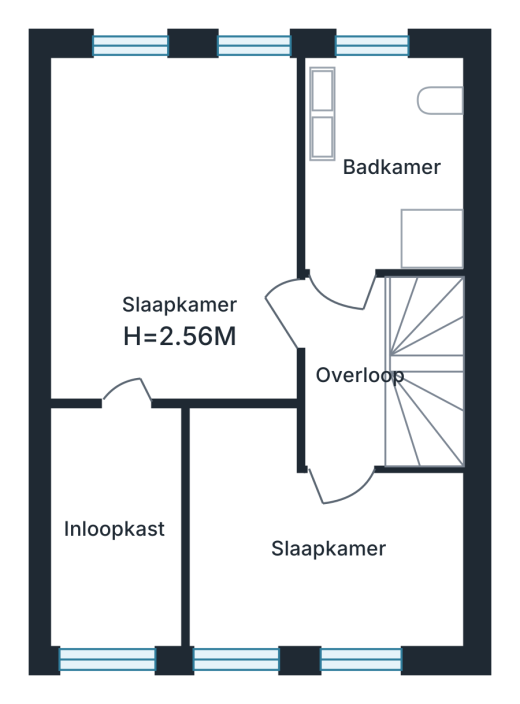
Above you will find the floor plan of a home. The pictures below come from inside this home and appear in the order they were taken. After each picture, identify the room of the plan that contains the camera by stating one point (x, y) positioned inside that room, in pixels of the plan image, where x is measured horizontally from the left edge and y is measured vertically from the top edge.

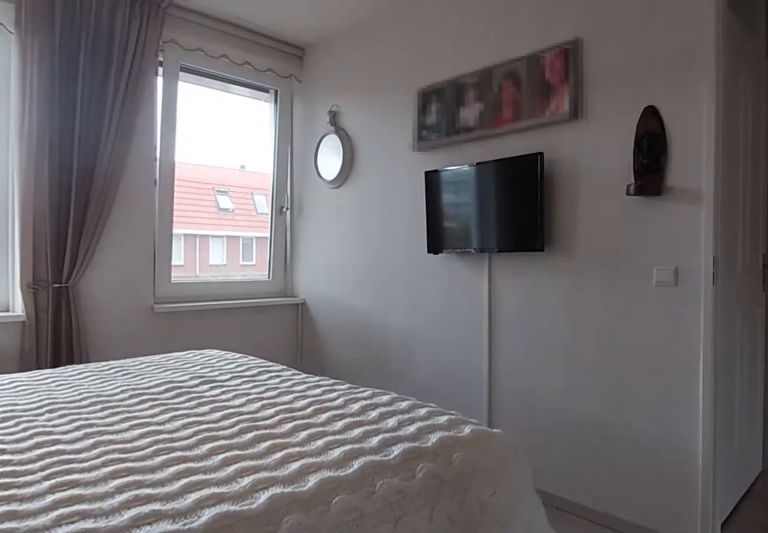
(175, 230)
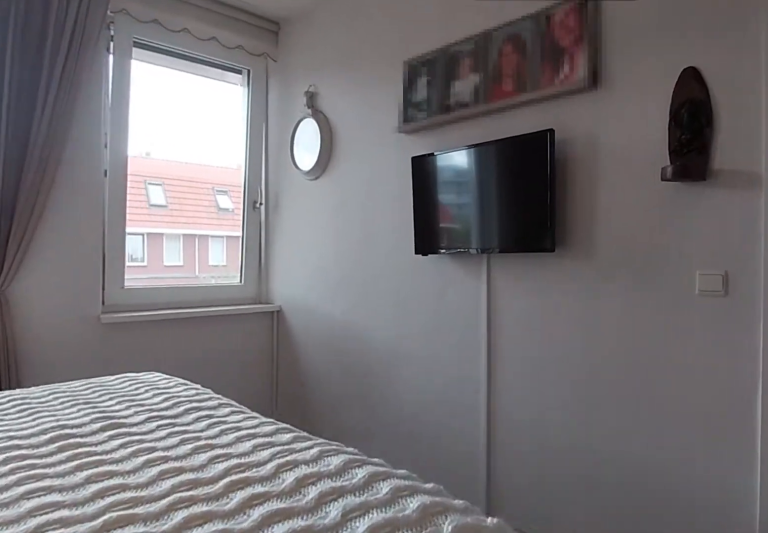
(175, 230)
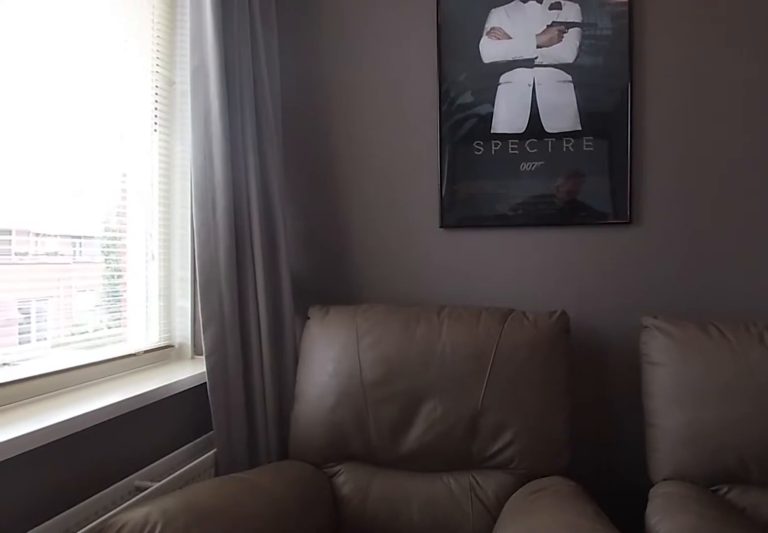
(338, 625)
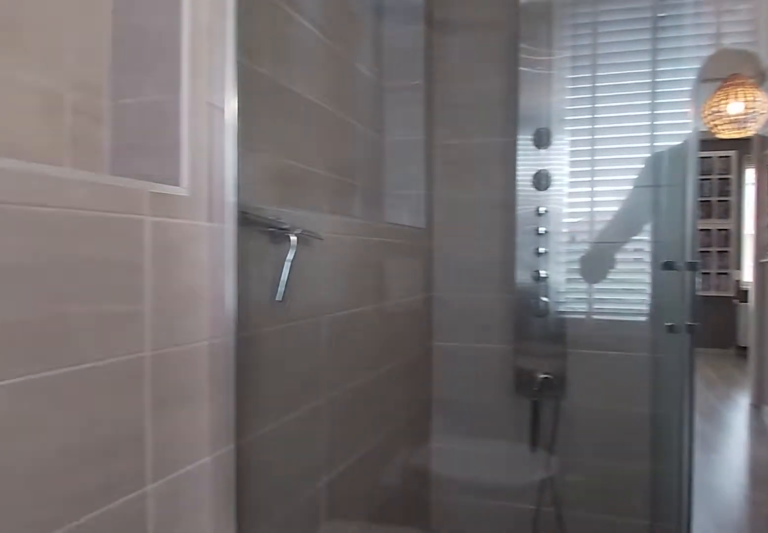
(384, 163)
